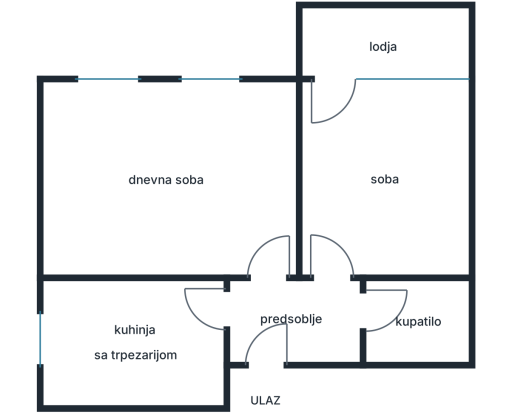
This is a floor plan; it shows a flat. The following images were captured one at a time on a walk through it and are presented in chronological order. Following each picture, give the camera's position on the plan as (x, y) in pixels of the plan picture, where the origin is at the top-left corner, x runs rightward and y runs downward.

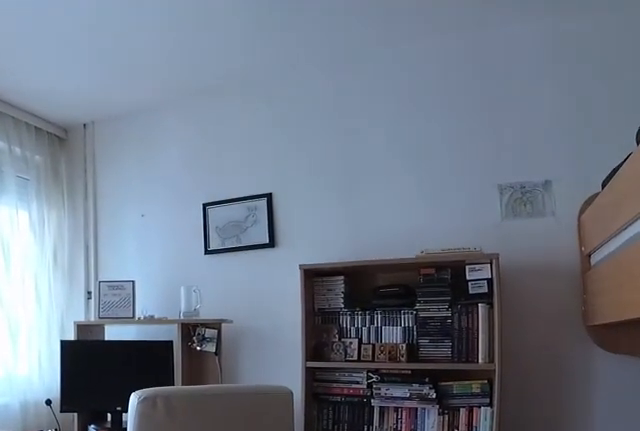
(328, 240)
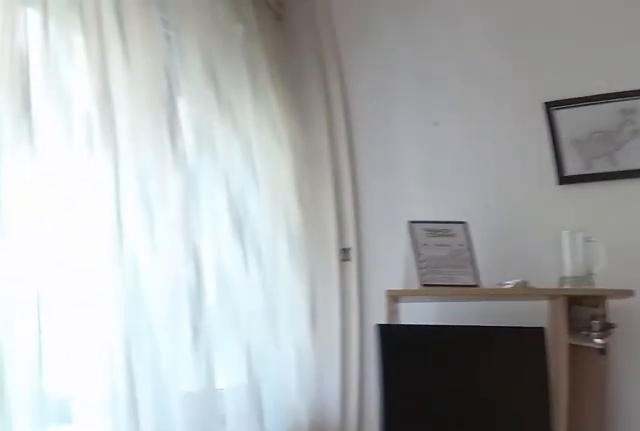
(341, 178)
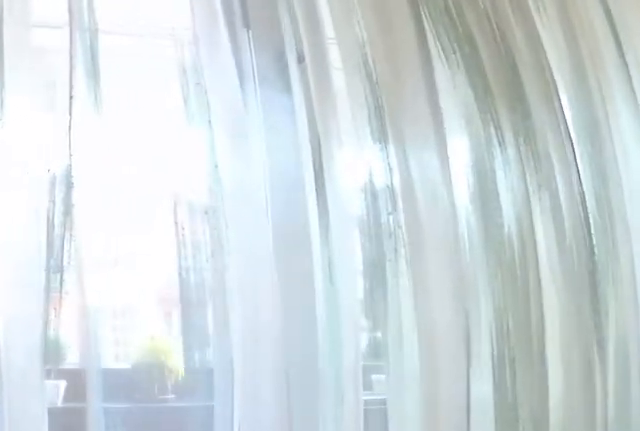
(343, 160)
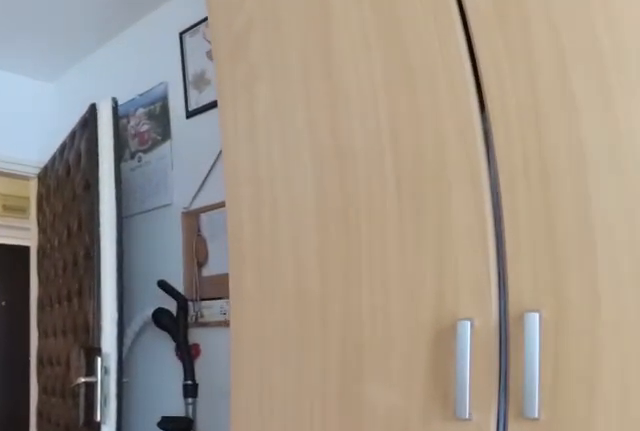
(344, 148)
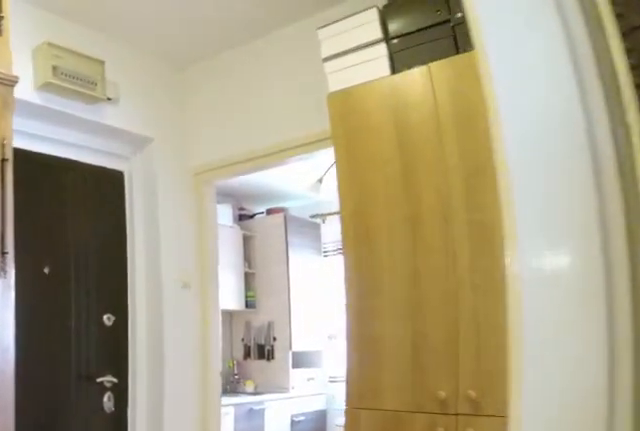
(343, 259)
